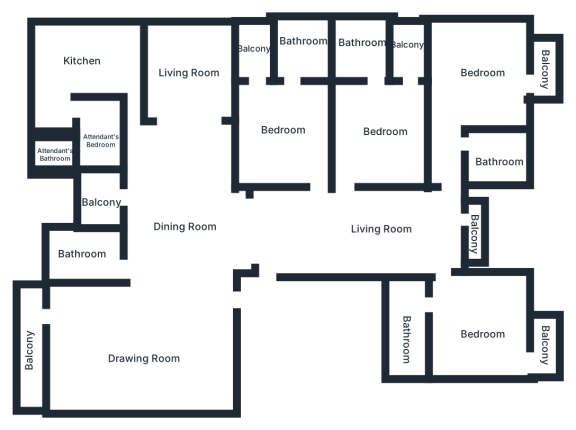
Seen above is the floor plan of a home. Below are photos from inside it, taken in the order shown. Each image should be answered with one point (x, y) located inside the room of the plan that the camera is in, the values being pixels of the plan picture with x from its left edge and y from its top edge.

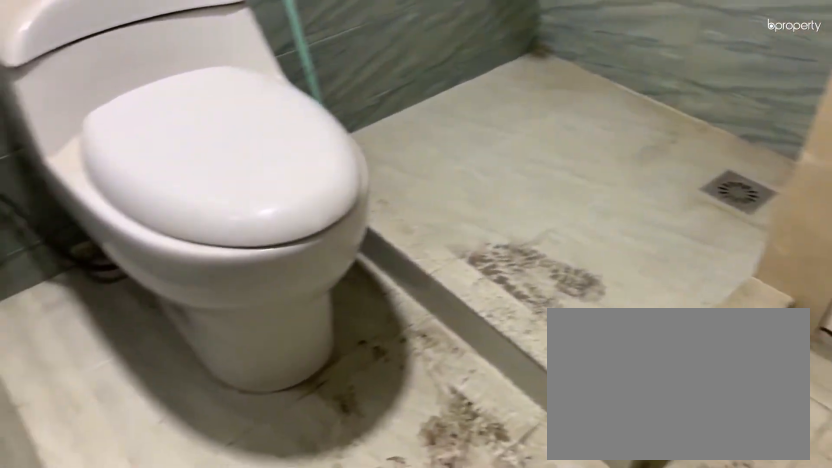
(362, 47)
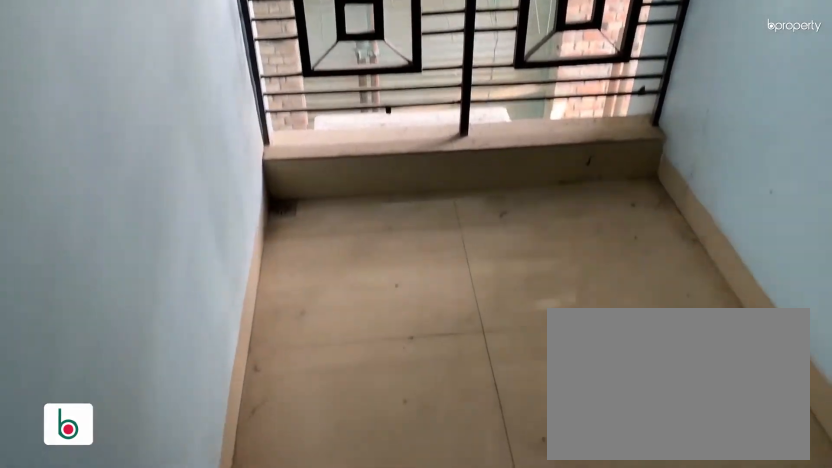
(406, 44)
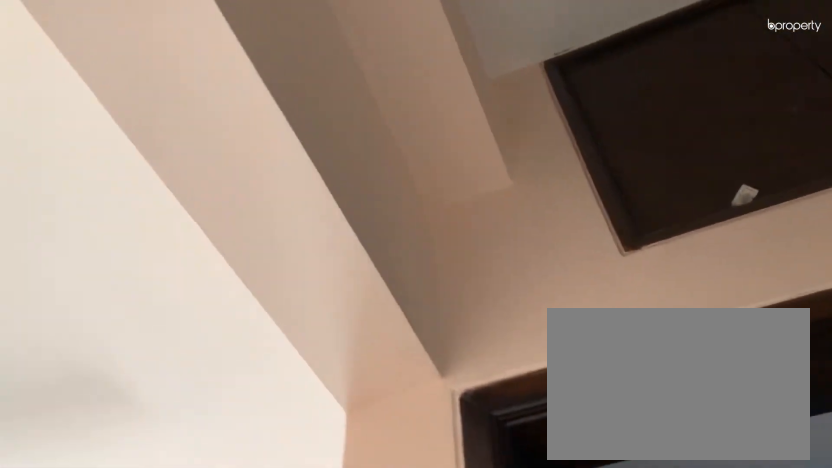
(475, 72)
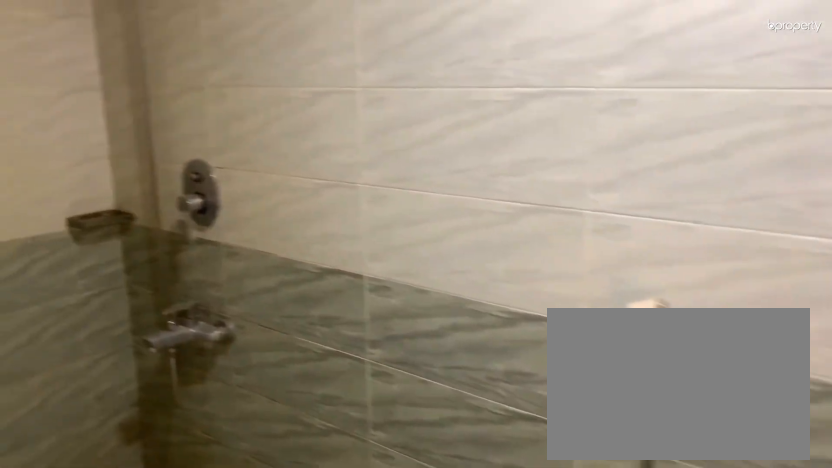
(498, 158)
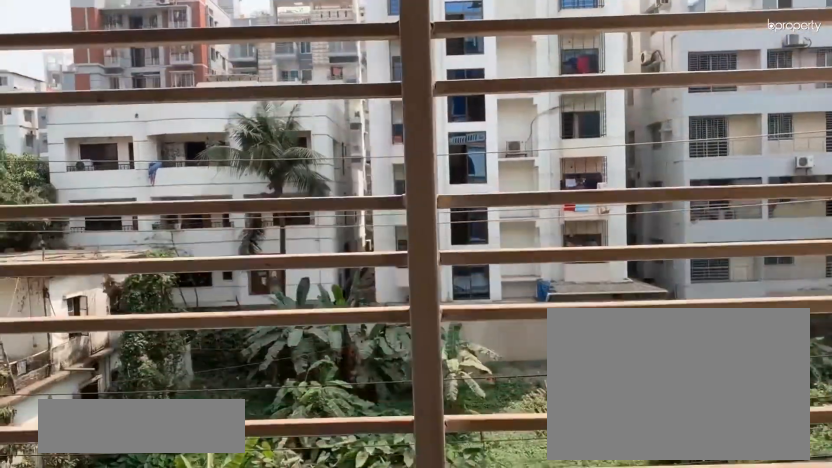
(544, 62)
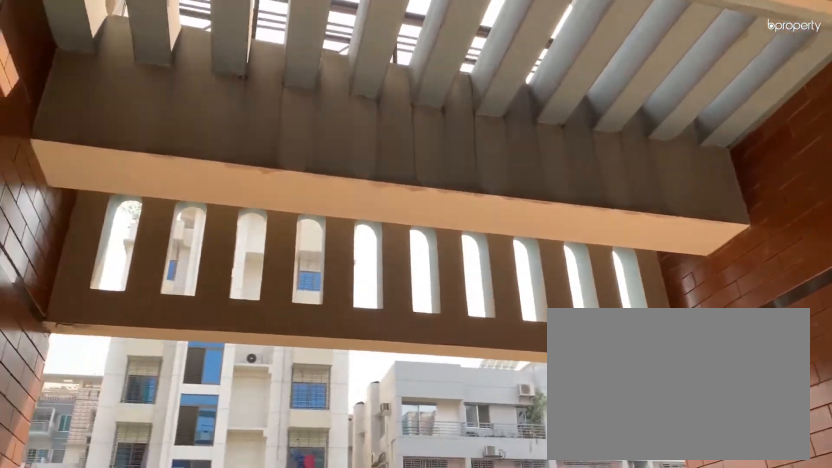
(475, 236)
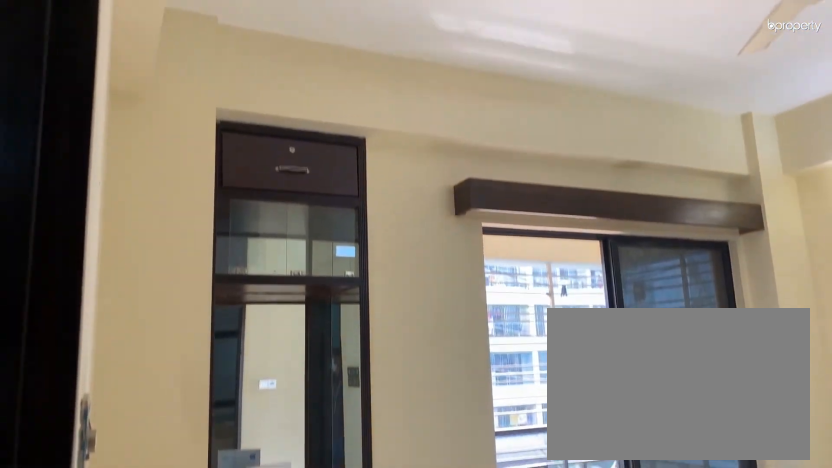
(475, 327)
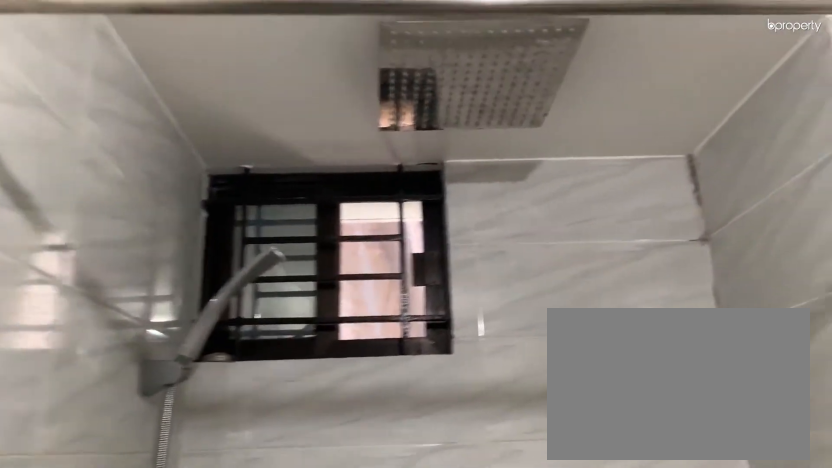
(407, 333)
